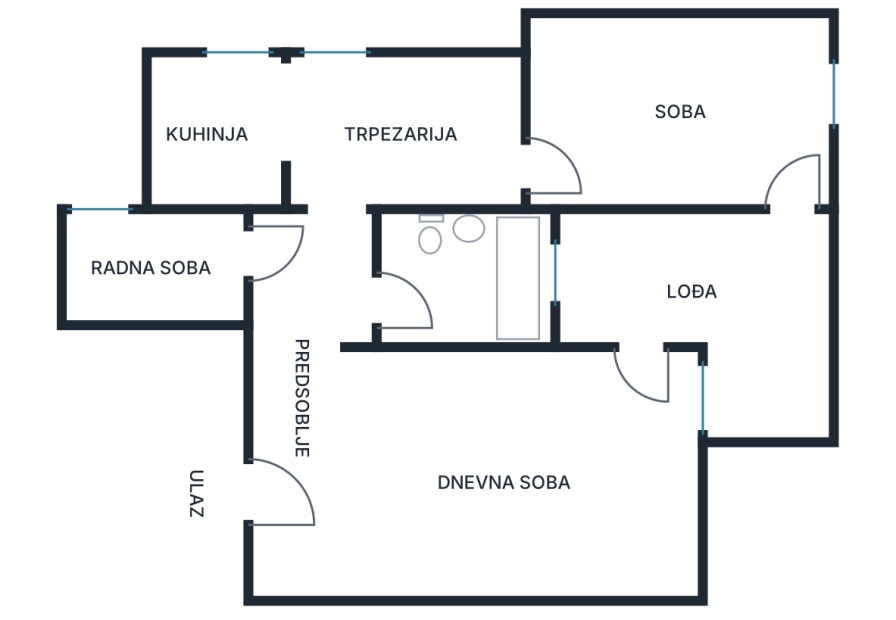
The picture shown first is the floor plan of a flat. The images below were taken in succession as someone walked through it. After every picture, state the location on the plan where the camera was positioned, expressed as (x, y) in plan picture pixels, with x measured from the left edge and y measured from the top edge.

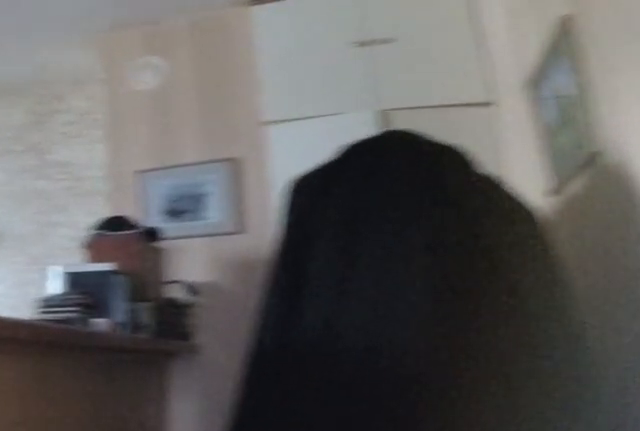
(287, 406)
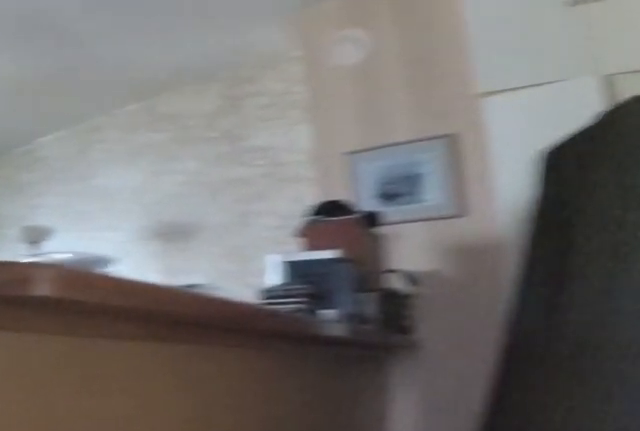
(280, 410)
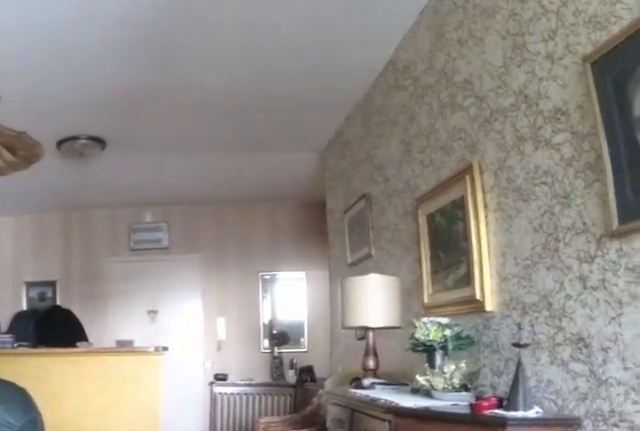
(655, 455)
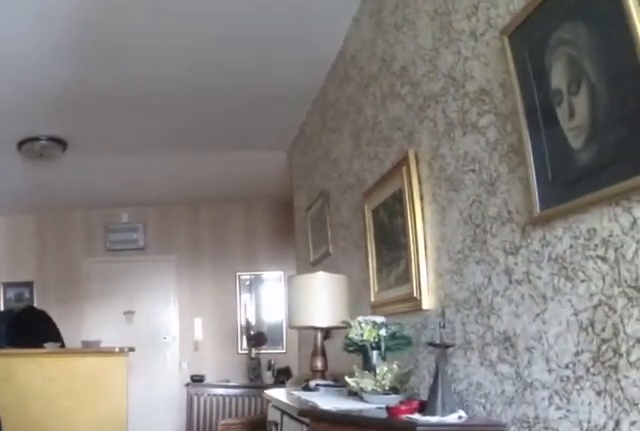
(655, 445)
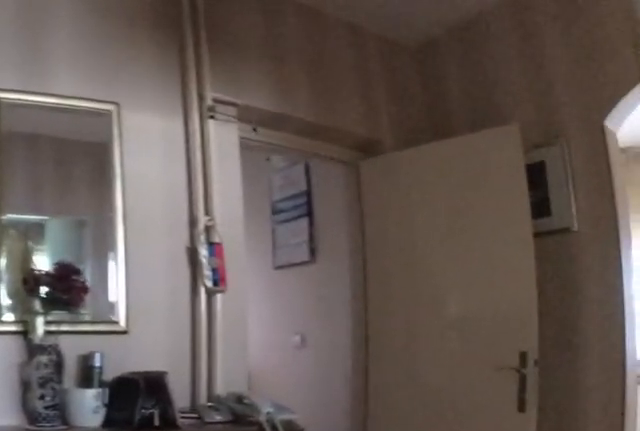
(367, 421)
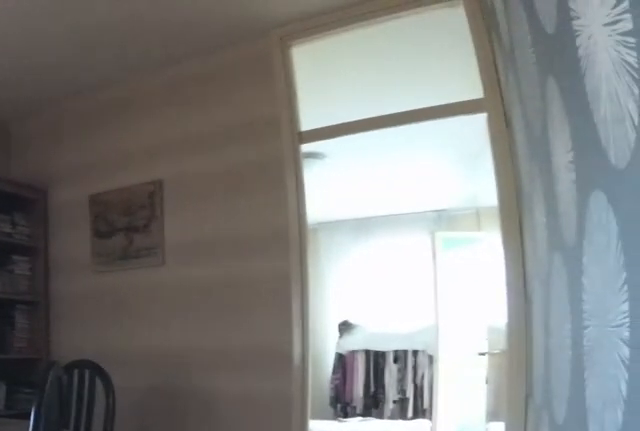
(304, 194)
